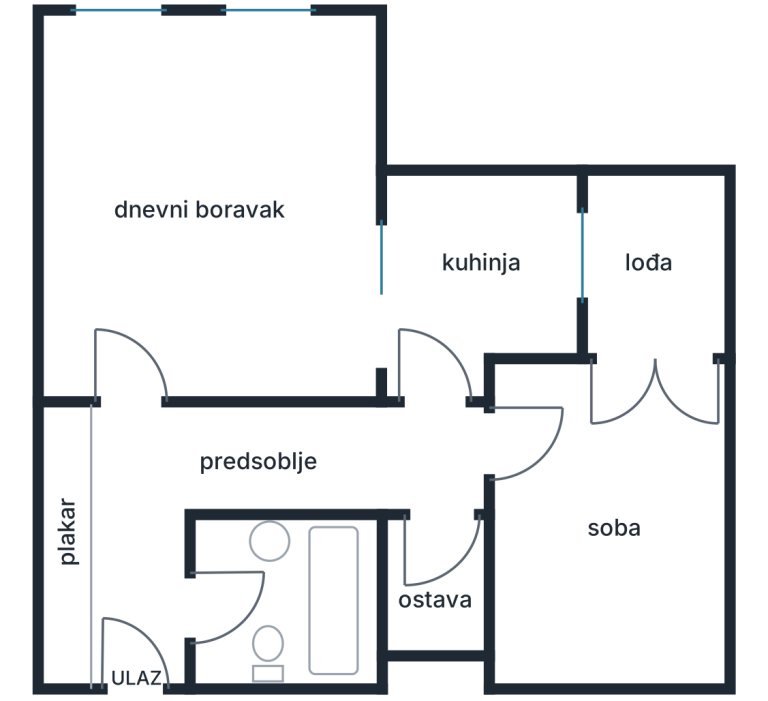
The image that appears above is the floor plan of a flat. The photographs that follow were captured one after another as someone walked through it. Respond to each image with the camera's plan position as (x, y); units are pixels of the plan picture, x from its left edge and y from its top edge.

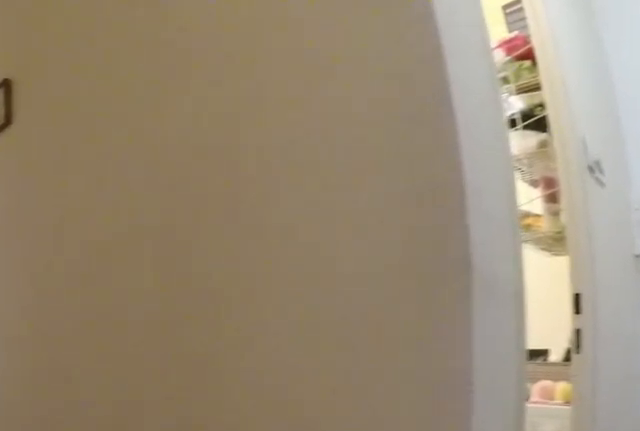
(103, 448)
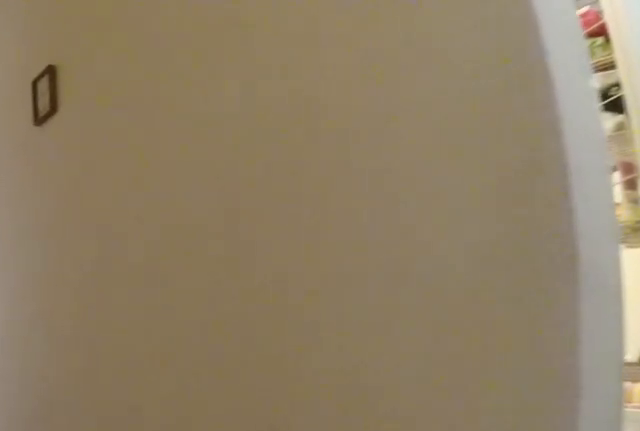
(115, 452)
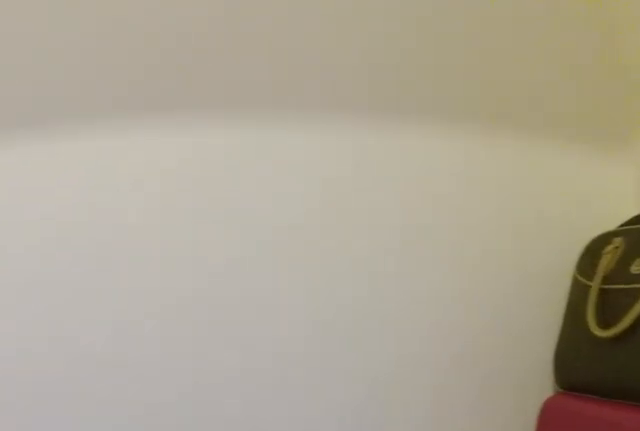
(524, 575)
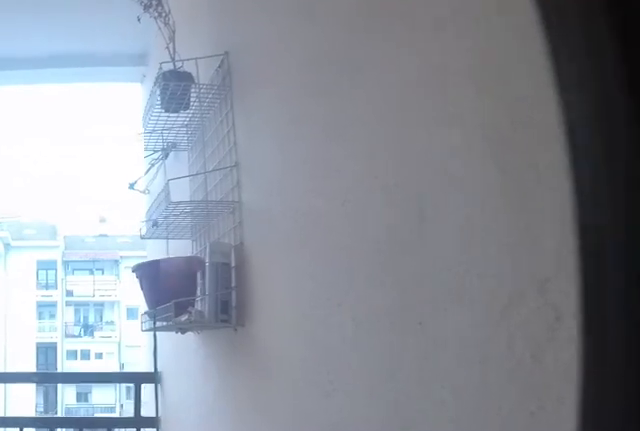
(686, 402)
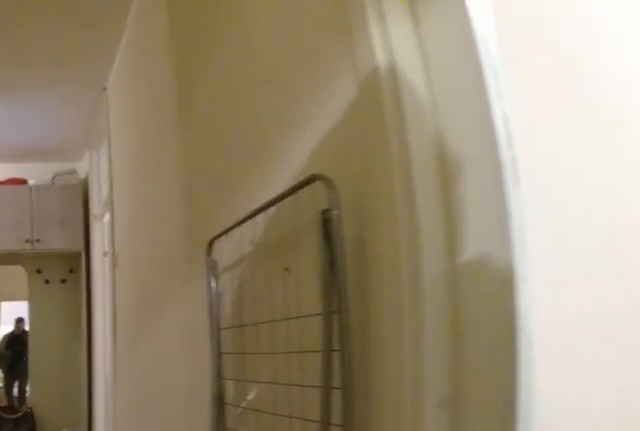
(475, 480)
